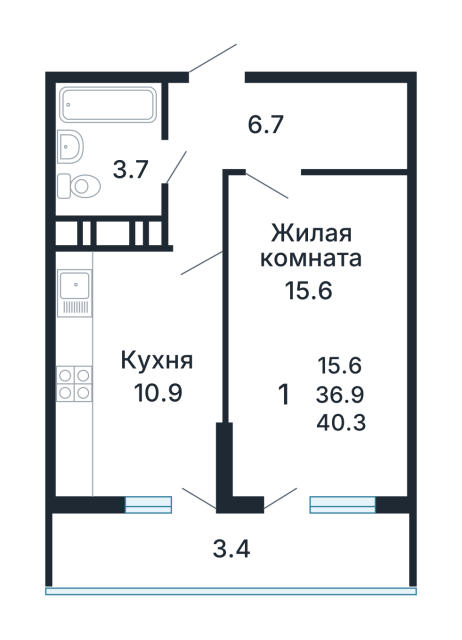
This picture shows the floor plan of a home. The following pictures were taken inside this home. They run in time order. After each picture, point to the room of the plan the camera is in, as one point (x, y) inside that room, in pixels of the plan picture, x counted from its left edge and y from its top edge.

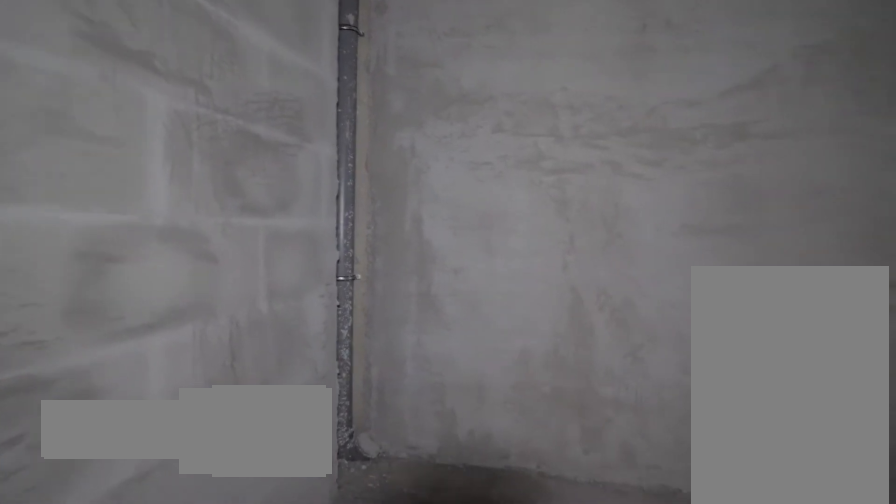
(109, 164)
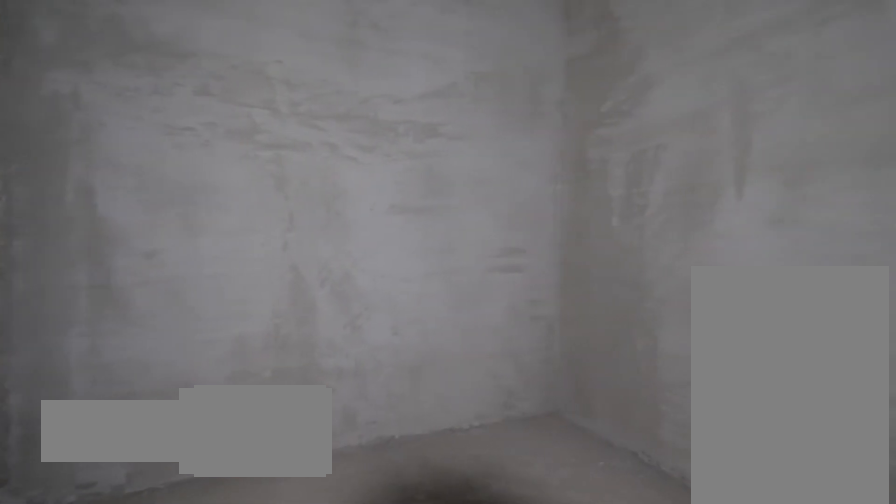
(109, 164)
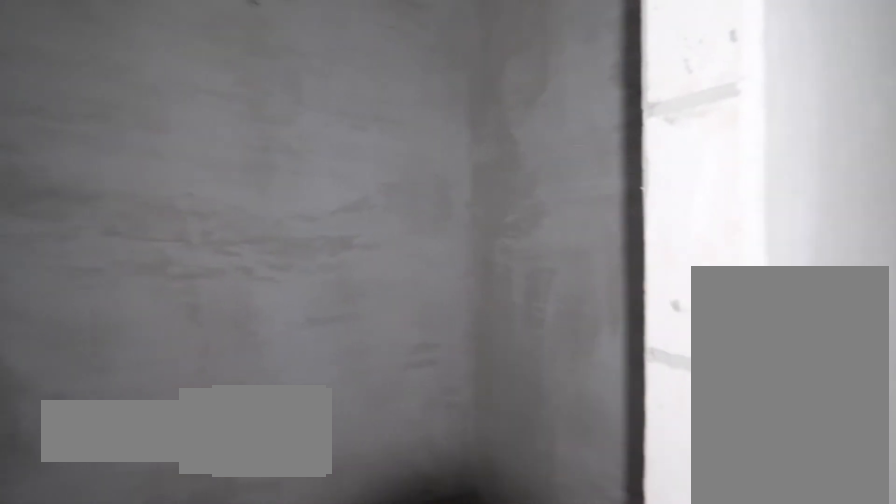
(109, 164)
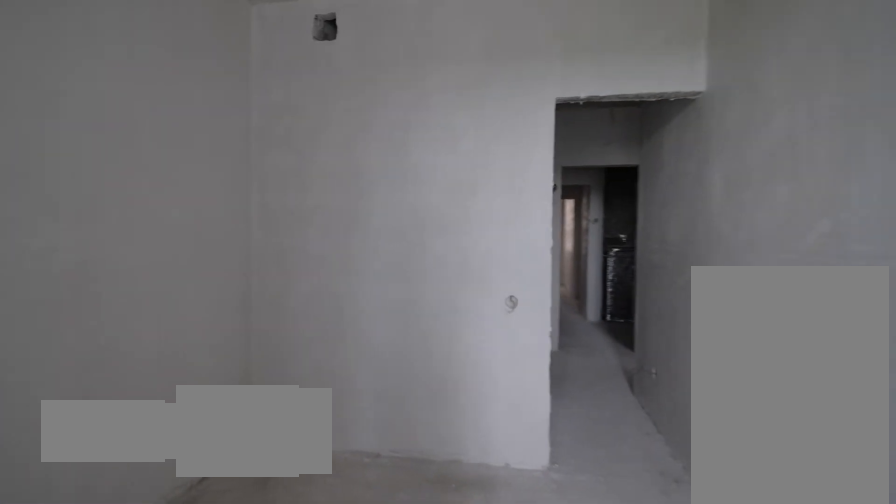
(137, 376)
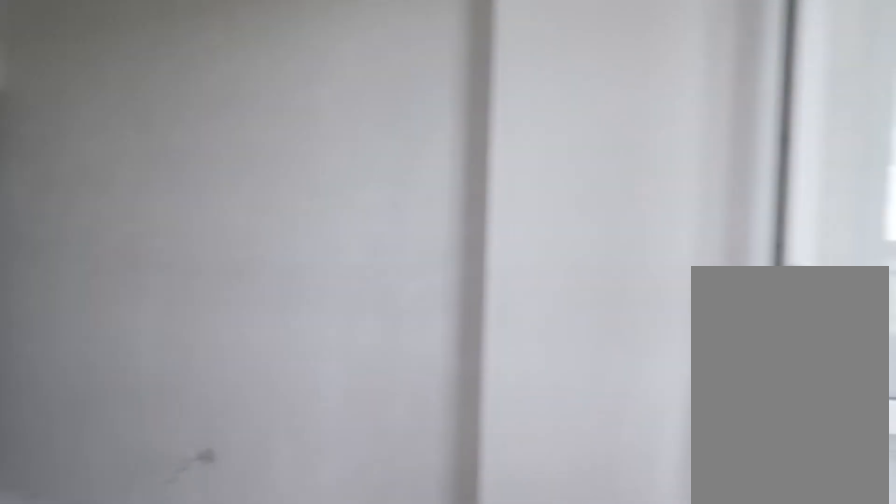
(137, 376)
